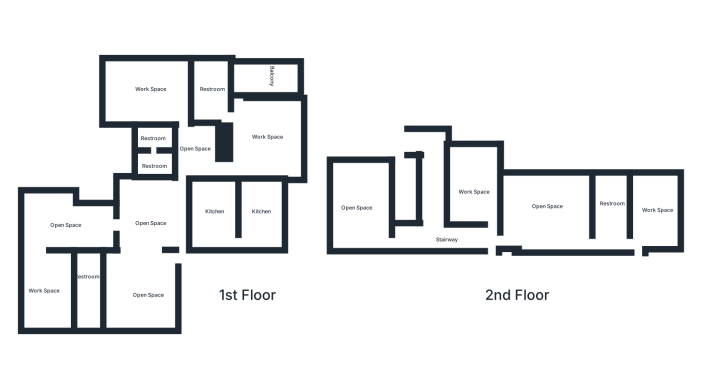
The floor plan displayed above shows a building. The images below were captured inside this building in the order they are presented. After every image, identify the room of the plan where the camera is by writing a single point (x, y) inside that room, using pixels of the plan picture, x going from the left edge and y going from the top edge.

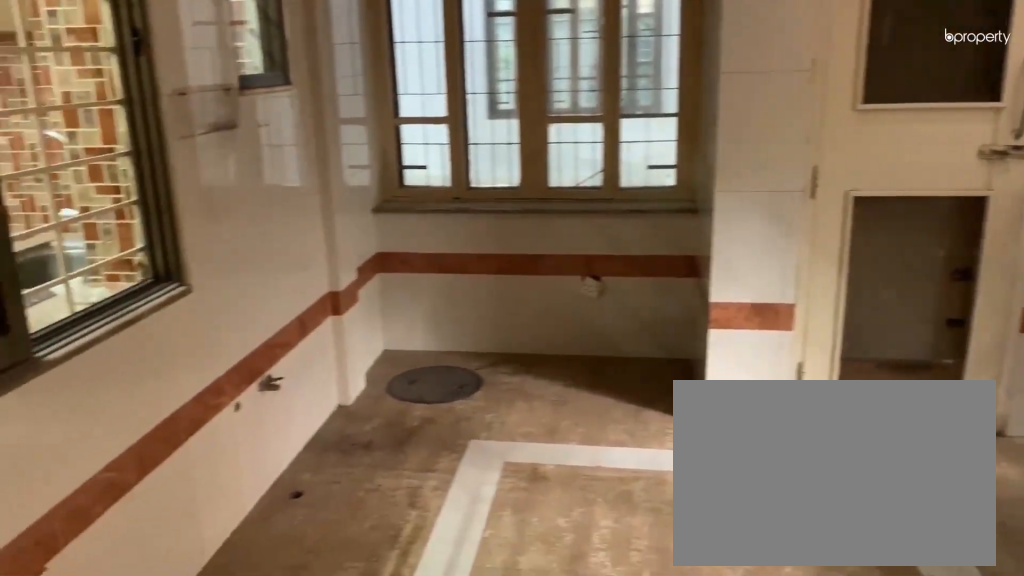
(263, 218)
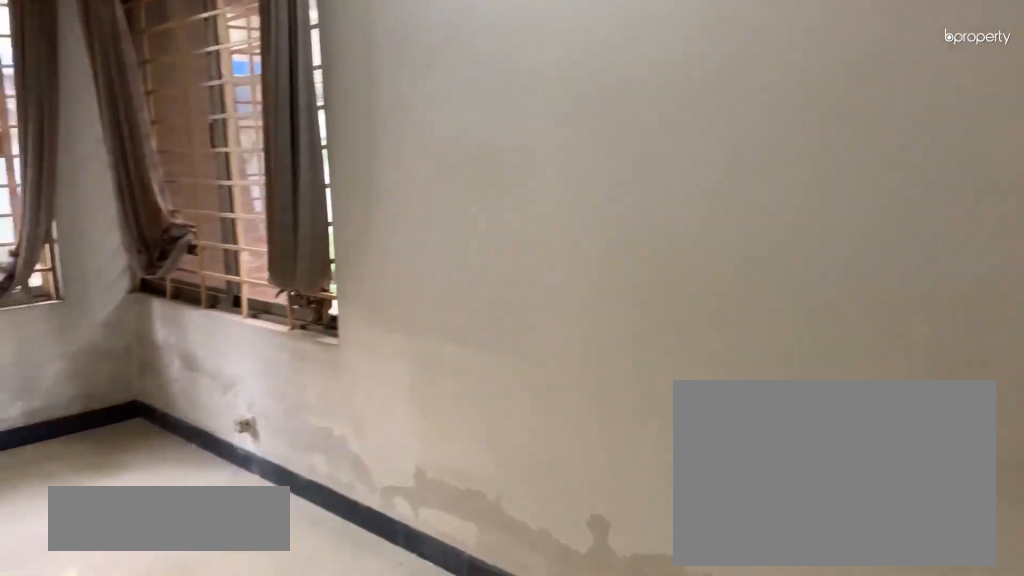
(150, 98)
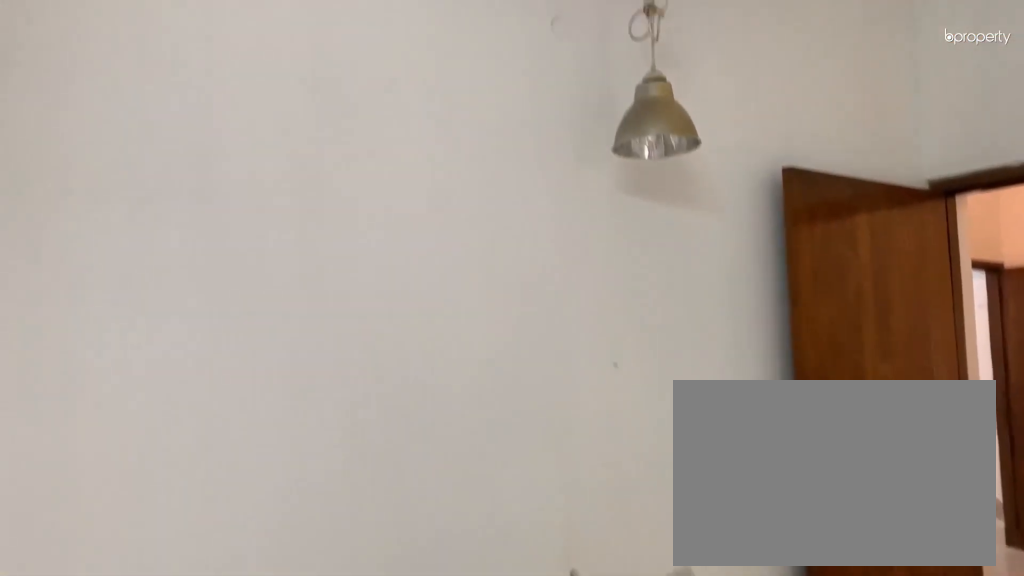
(150, 98)
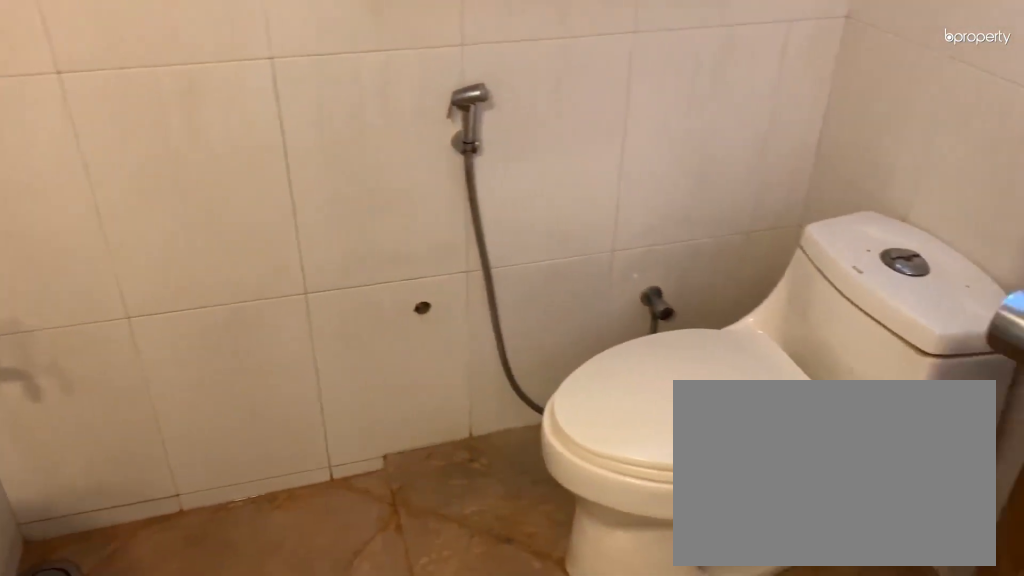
(152, 162)
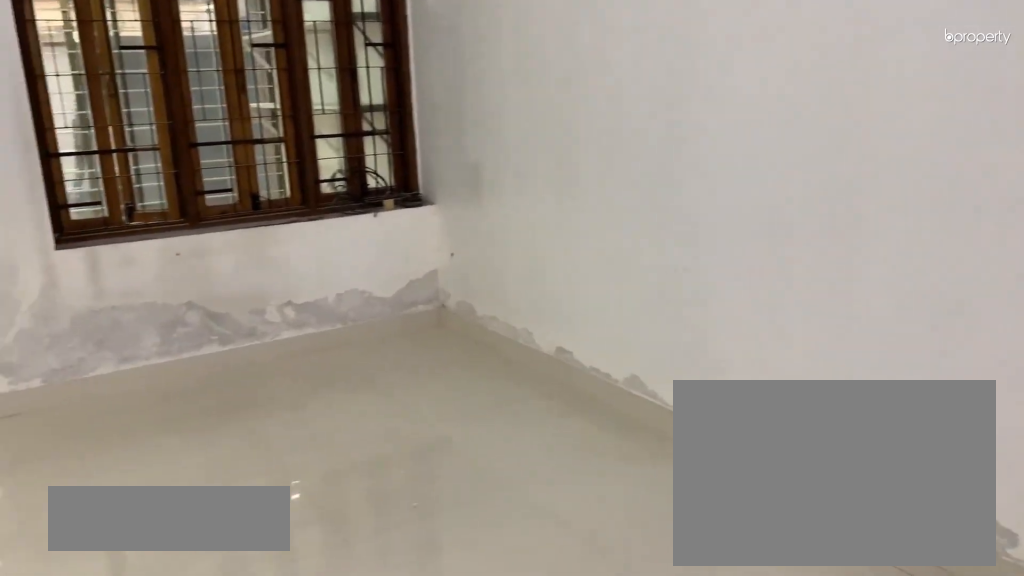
(263, 130)
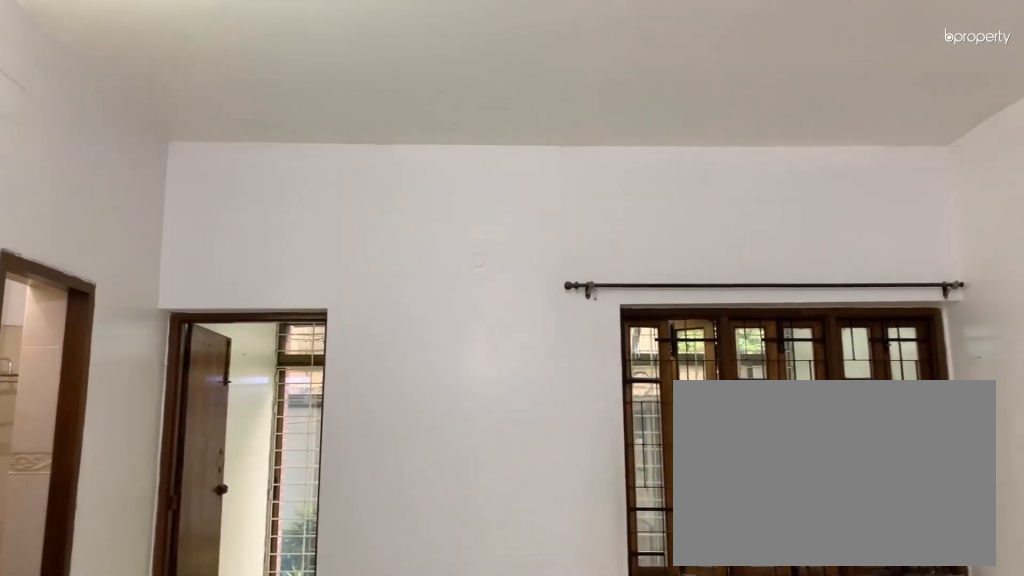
(263, 130)
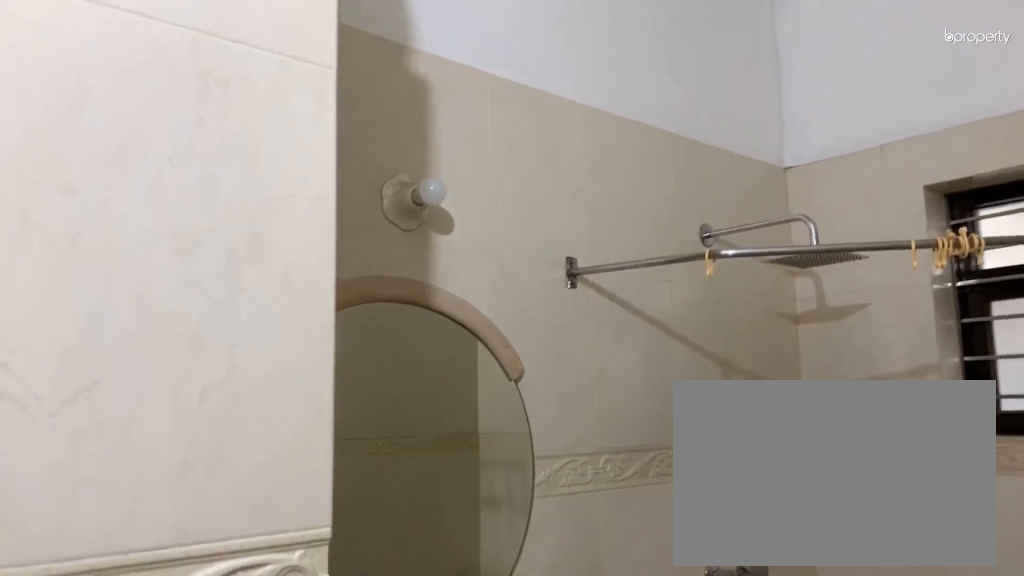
(213, 101)
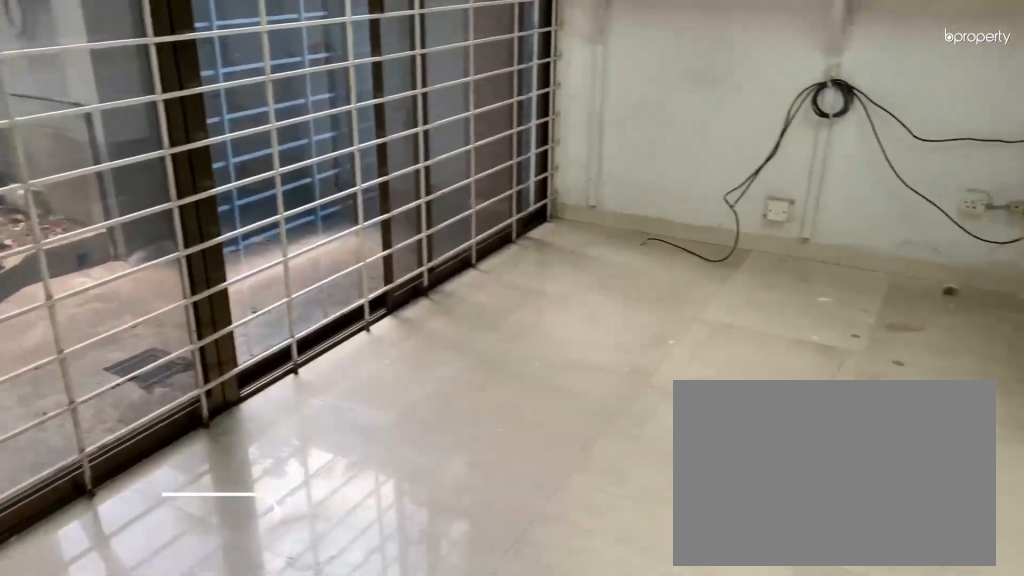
(262, 76)
